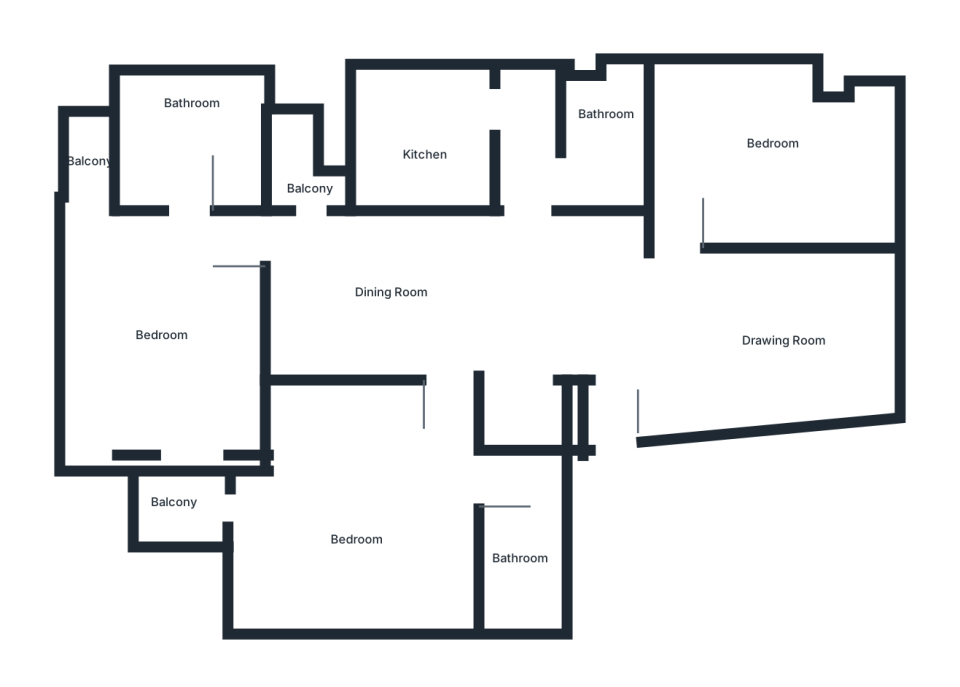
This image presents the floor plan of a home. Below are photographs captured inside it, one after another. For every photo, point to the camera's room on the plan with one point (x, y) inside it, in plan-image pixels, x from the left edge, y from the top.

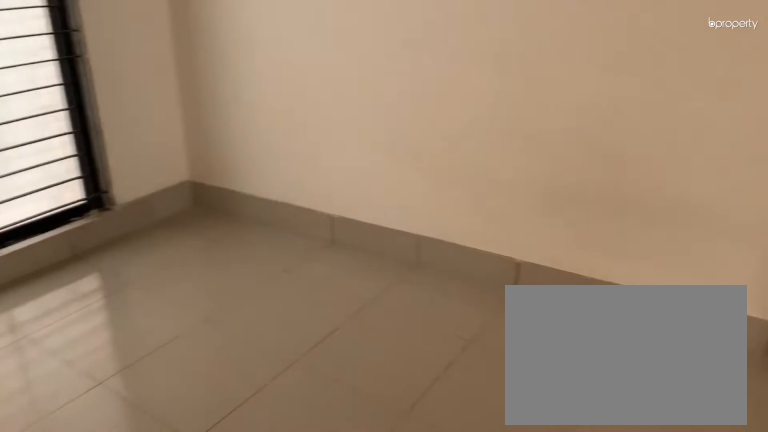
(742, 329)
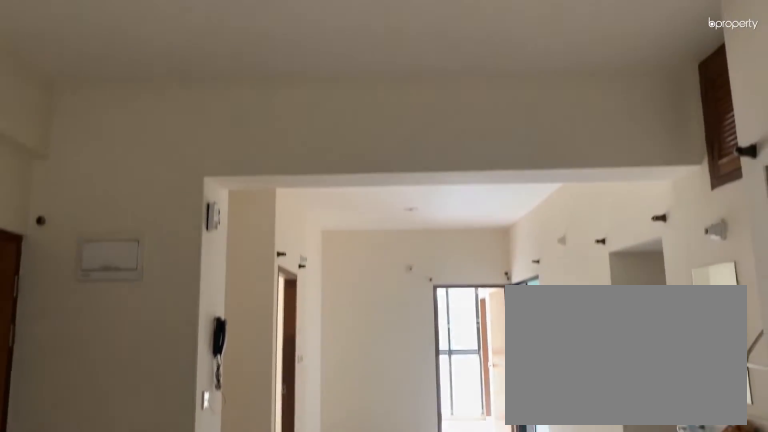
(742, 329)
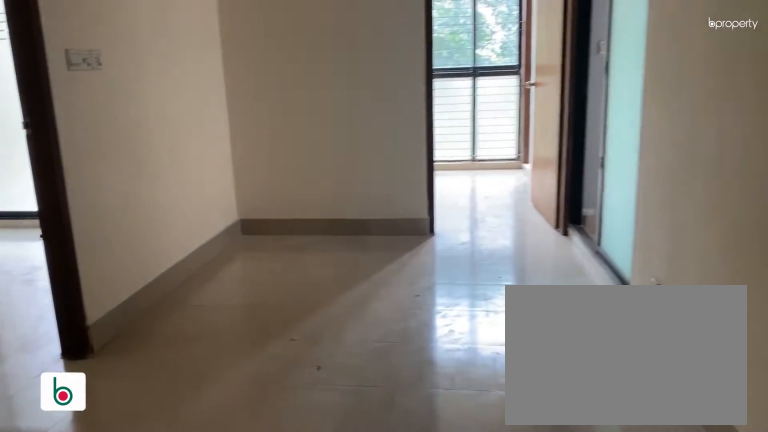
(478, 296)
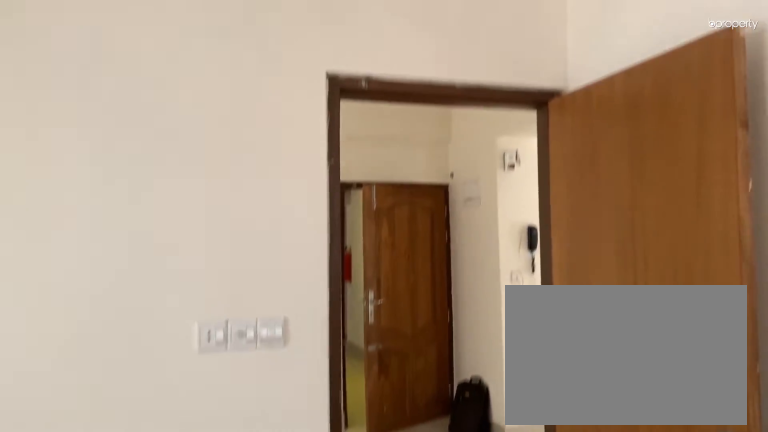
(769, 147)
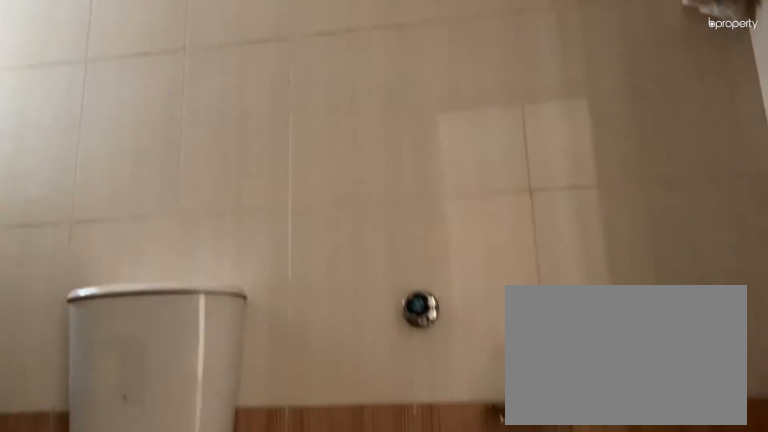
(599, 163)
